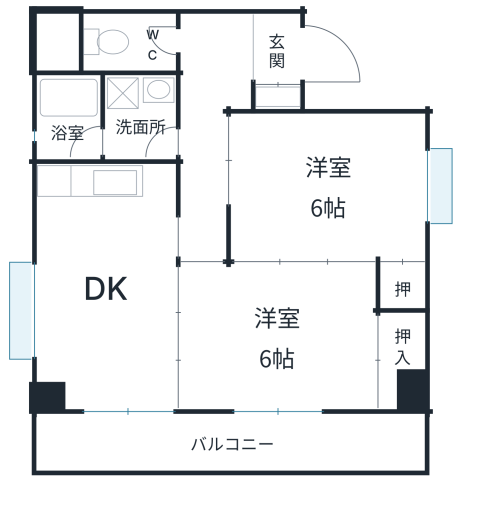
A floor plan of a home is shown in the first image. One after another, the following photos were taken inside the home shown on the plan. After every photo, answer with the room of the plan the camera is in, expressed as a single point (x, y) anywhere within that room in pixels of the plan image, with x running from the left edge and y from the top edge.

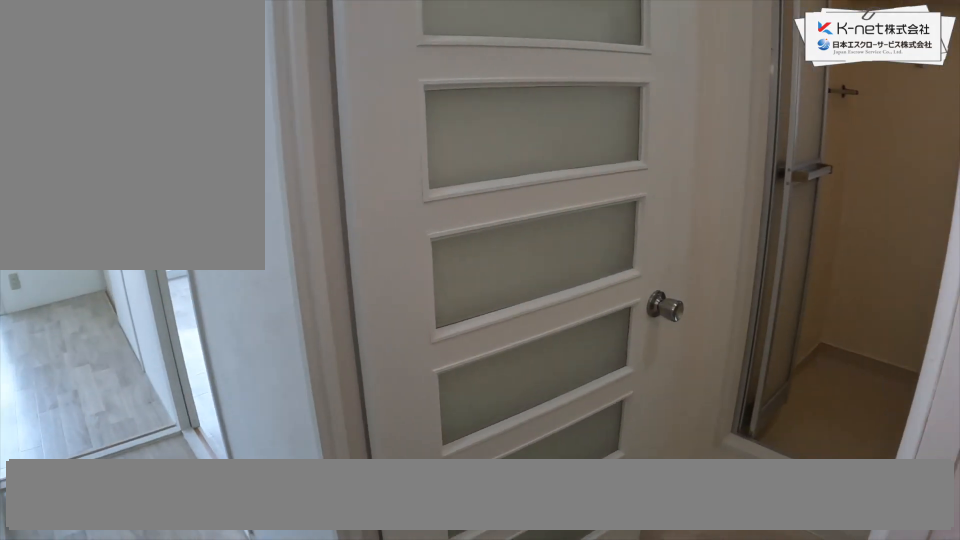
(139, 116)
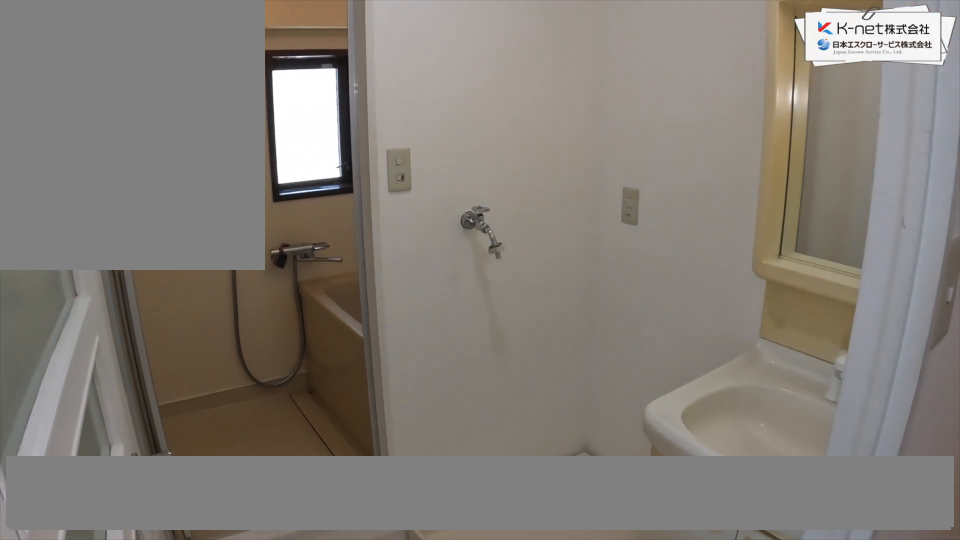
(139, 116)
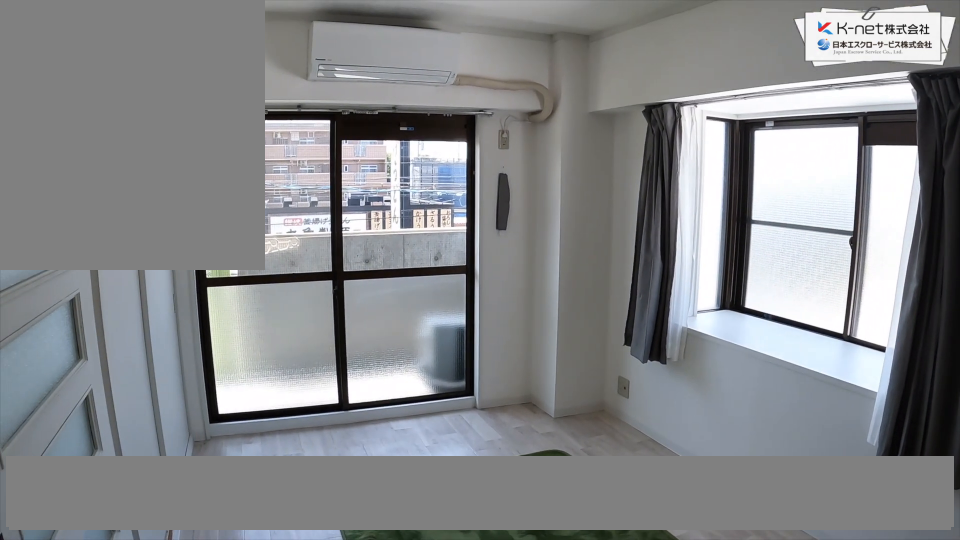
(106, 294)
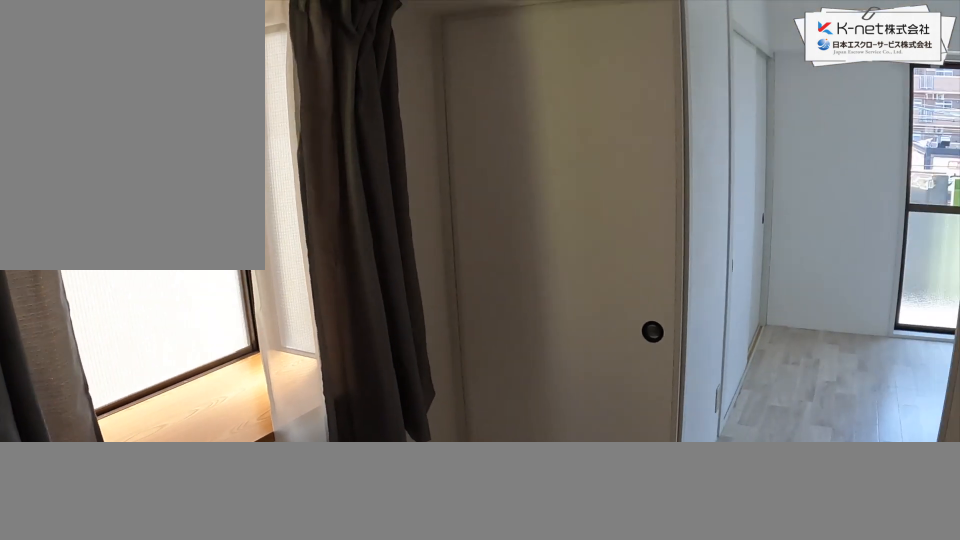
(328, 187)
